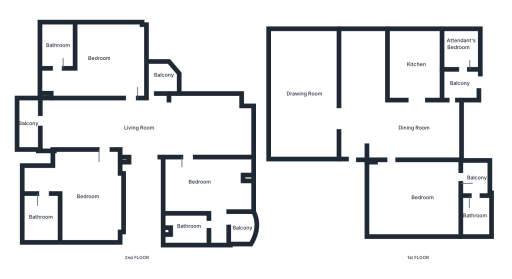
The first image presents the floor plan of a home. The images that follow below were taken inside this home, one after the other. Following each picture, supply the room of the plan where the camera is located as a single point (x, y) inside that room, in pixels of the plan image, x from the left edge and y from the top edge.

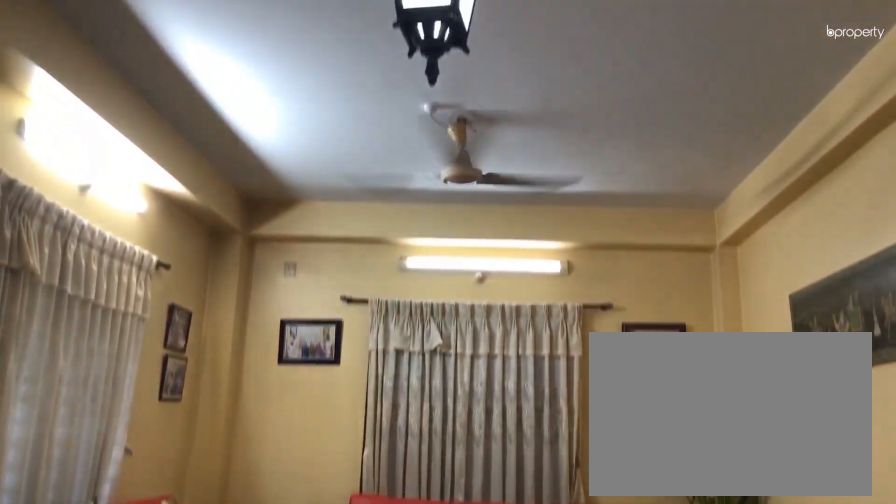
(305, 94)
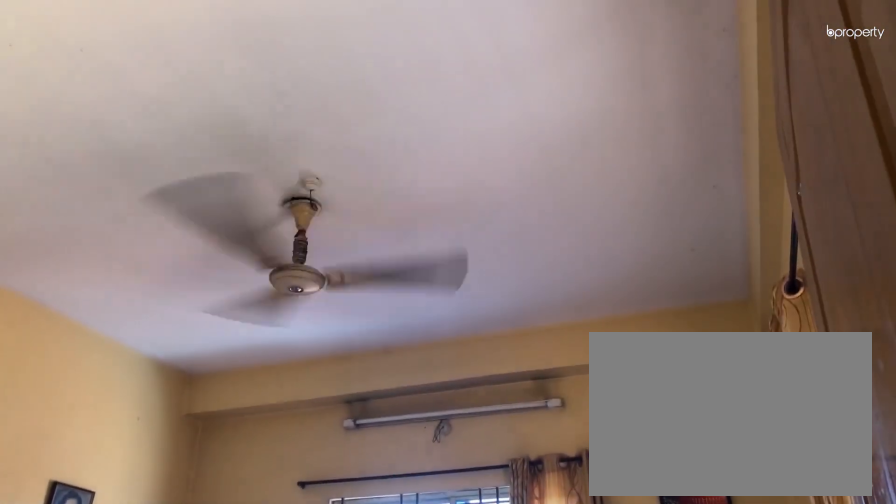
(414, 198)
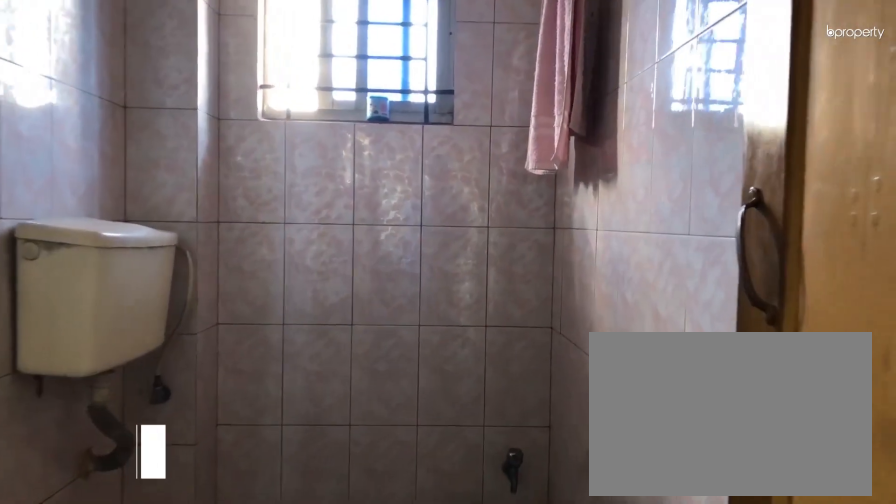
(482, 216)
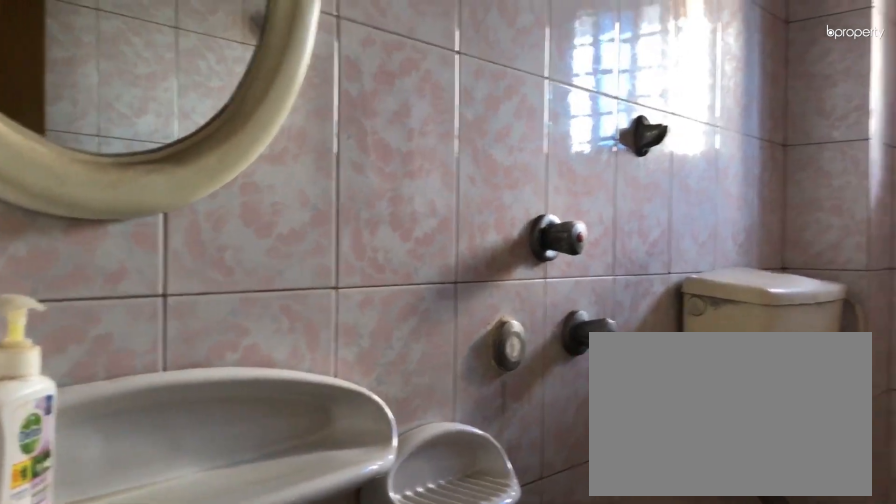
(482, 216)
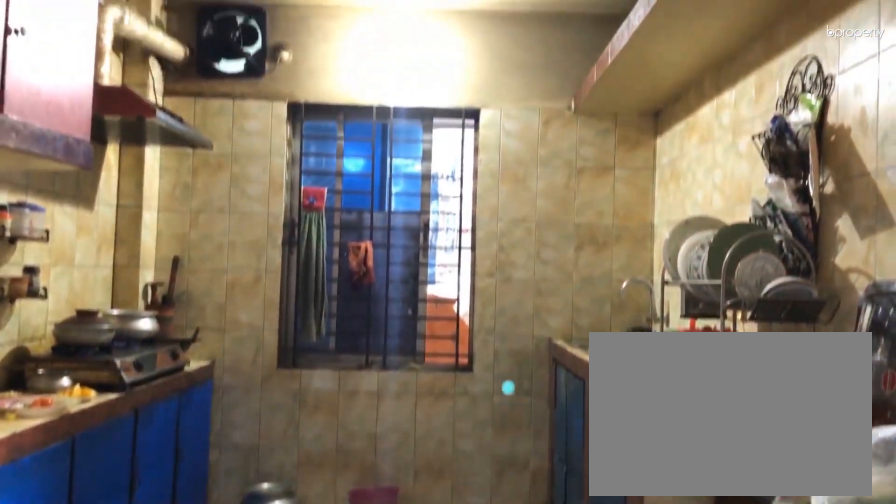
(411, 56)
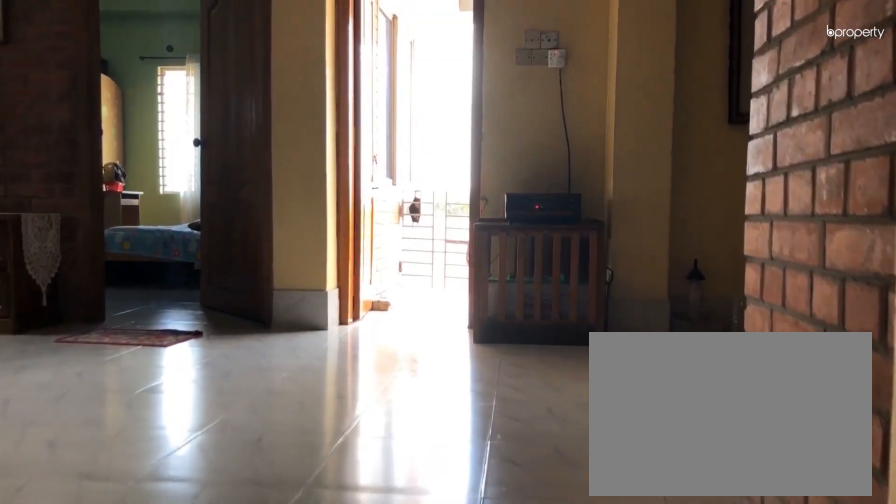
(142, 149)
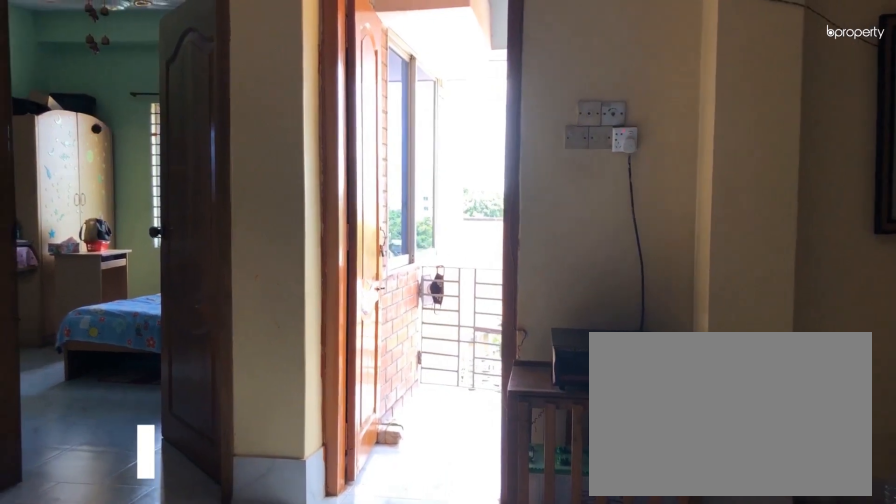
(142, 149)
